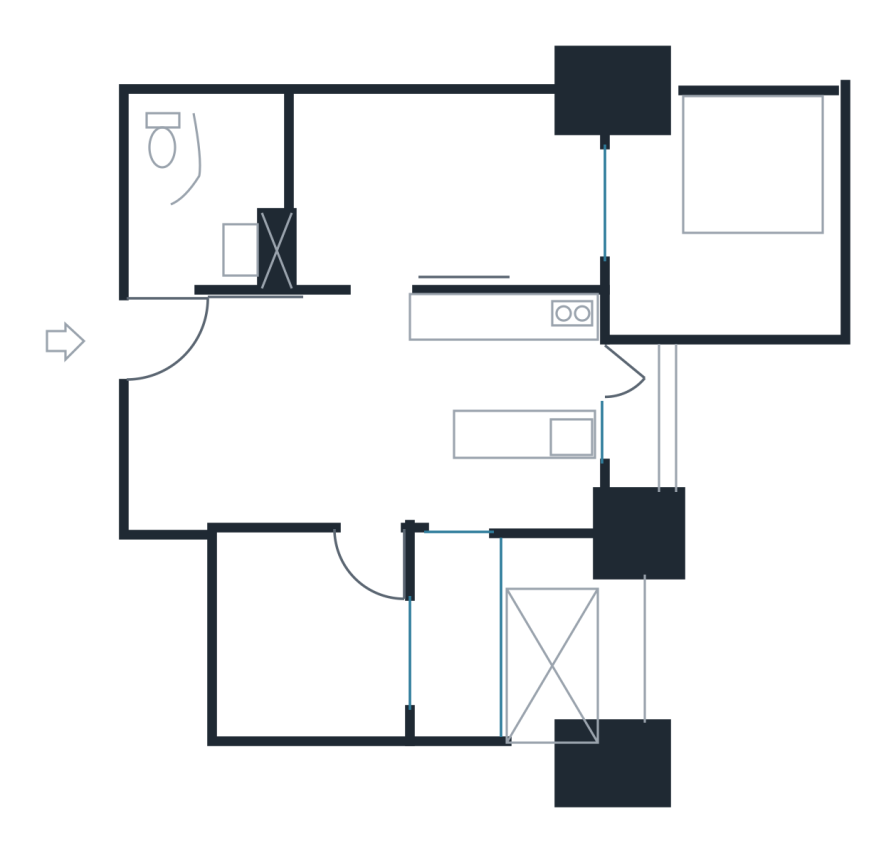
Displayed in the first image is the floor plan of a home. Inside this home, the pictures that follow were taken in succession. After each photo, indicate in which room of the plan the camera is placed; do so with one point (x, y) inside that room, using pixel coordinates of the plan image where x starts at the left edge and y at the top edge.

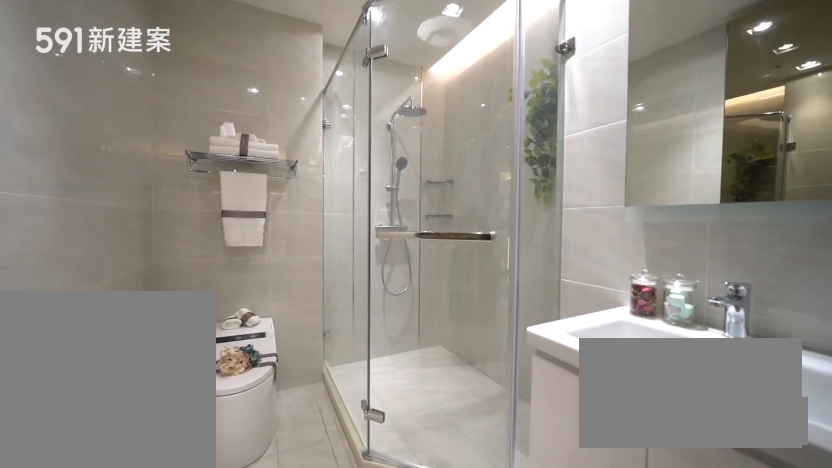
(216, 187)
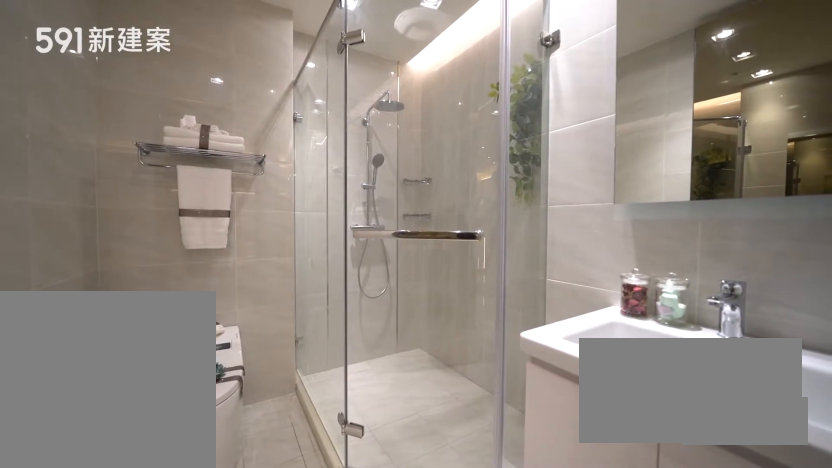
(216, 187)
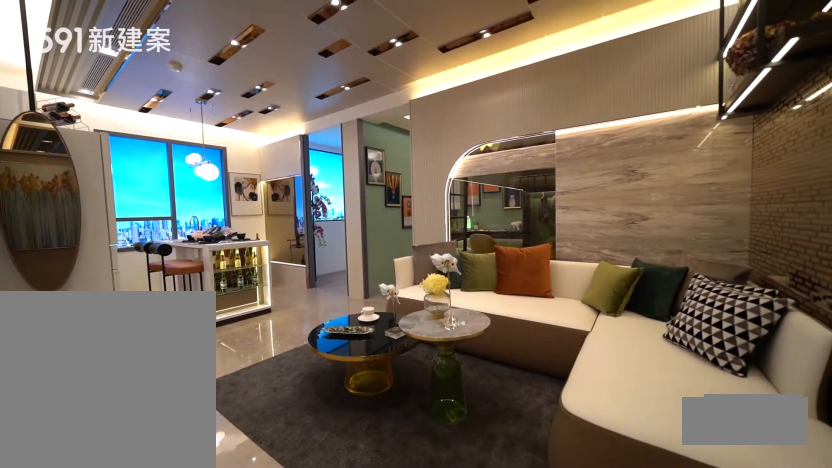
(270, 411)
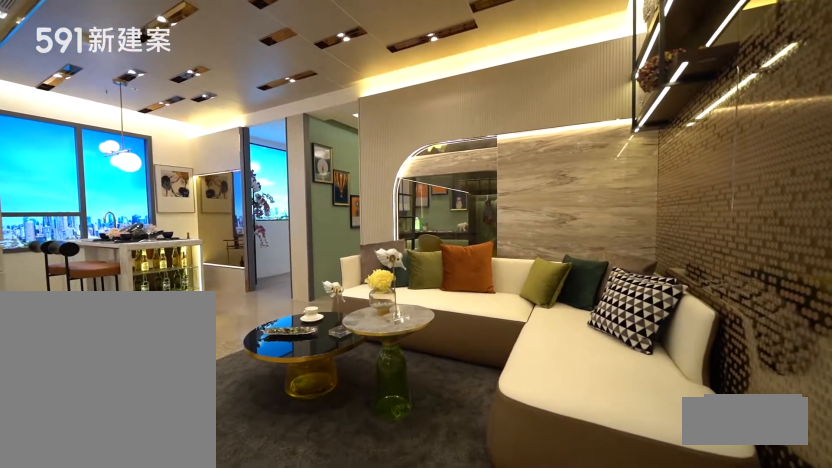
(270, 411)
